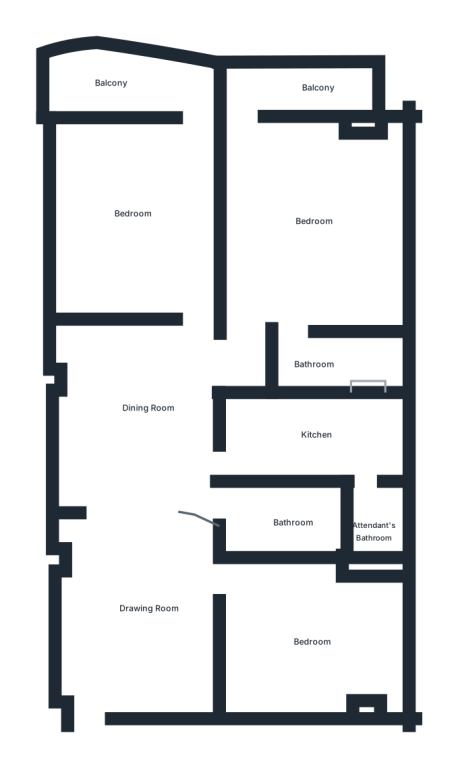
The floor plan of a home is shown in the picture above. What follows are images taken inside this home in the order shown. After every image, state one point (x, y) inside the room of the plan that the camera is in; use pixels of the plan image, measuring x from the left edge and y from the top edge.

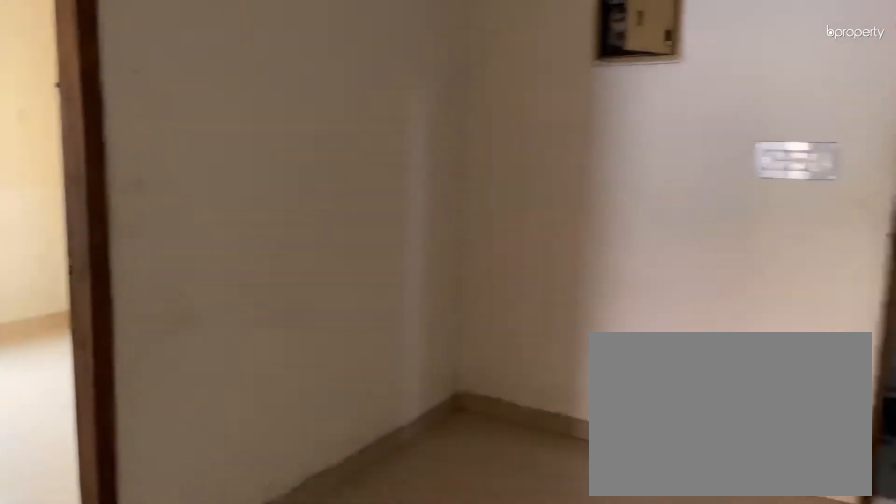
(157, 617)
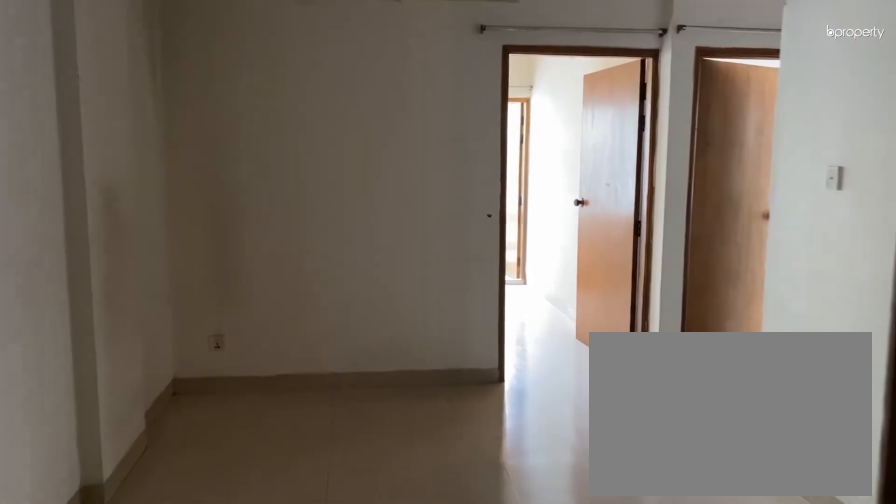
(141, 407)
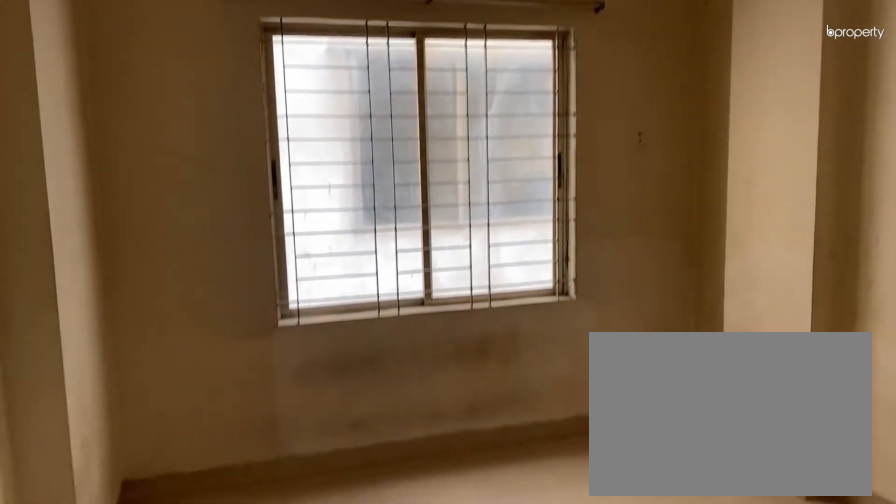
(314, 637)
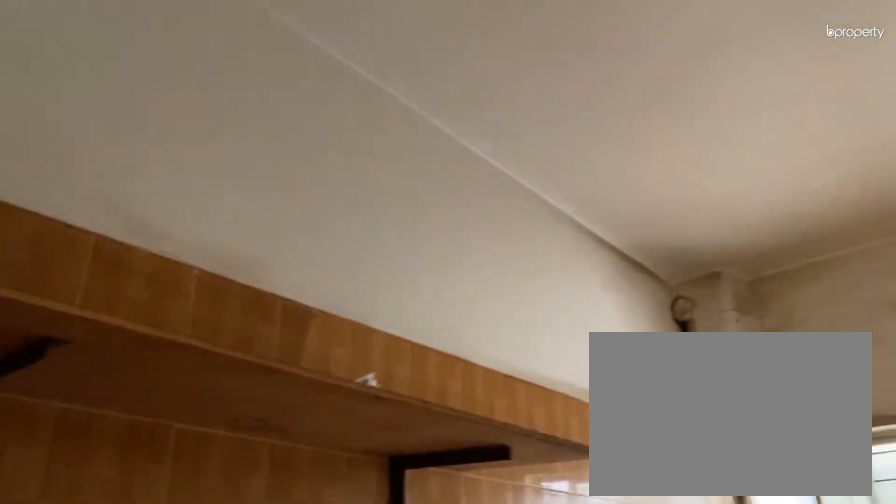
(314, 427)
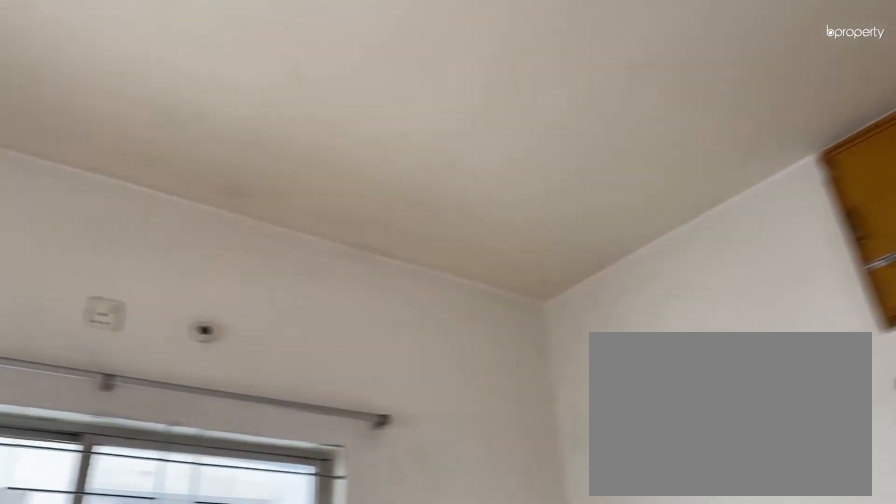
(304, 229)
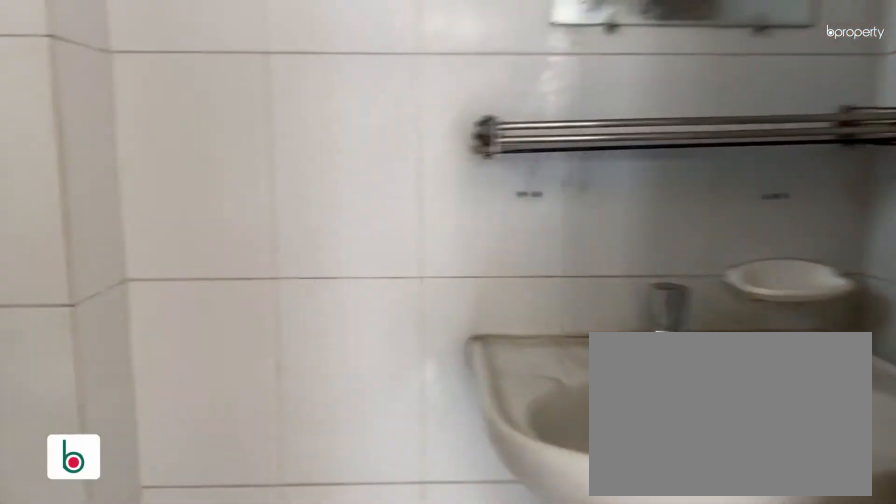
(330, 365)
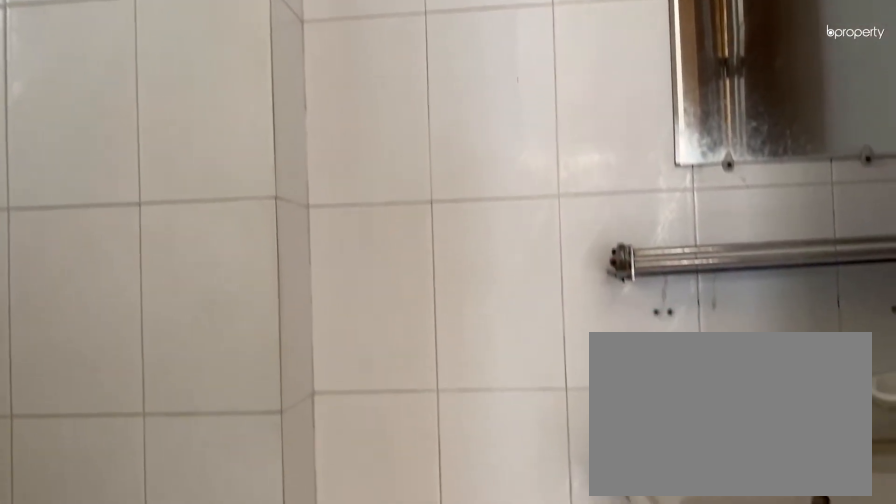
(330, 365)
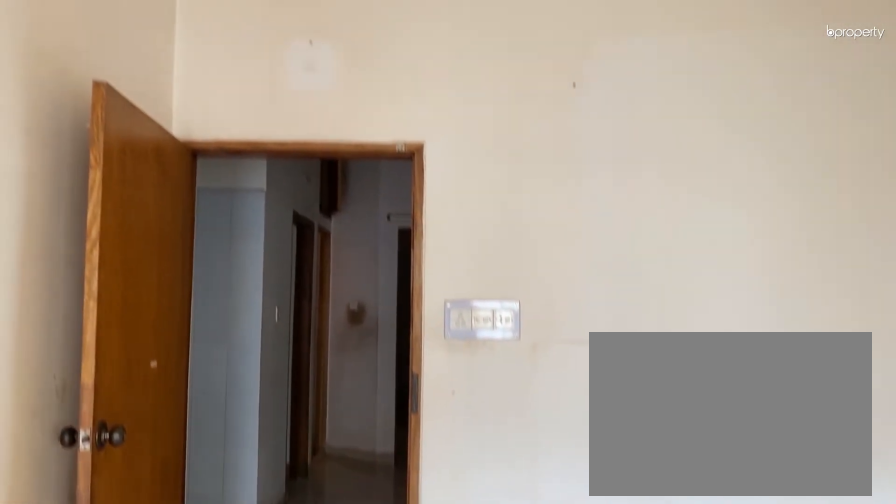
(136, 203)
